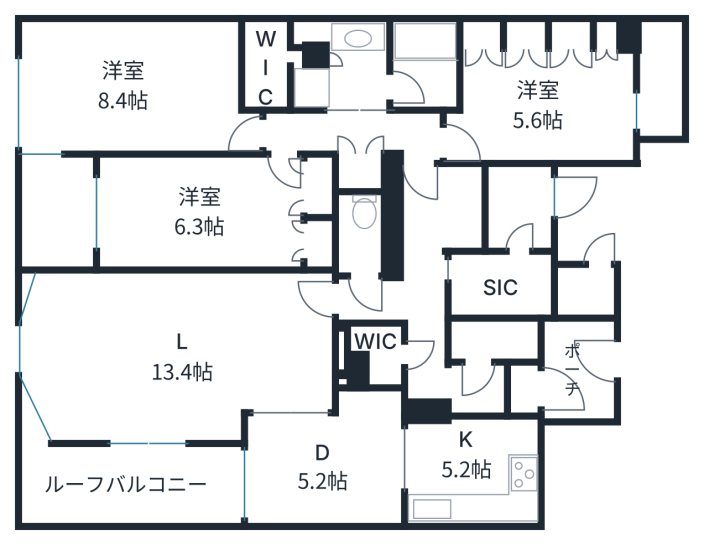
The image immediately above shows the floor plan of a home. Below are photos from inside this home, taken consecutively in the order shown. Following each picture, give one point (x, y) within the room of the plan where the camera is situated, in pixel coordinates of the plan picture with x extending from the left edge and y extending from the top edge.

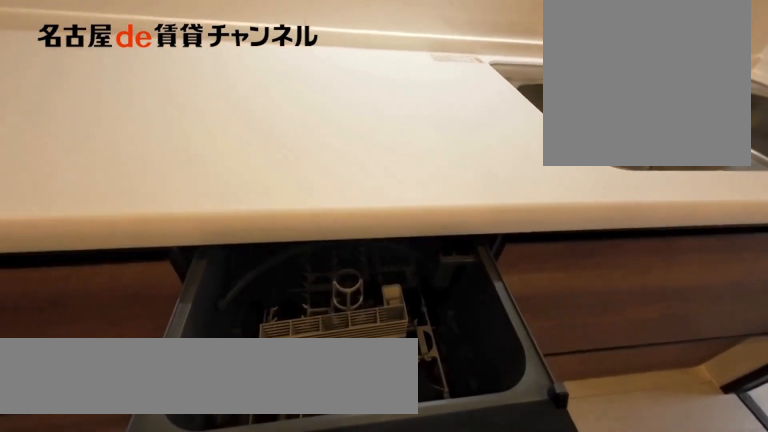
(473, 470)
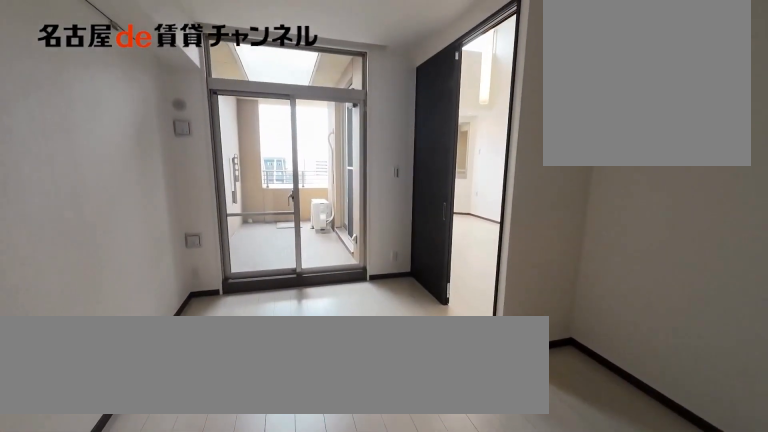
(327, 464)
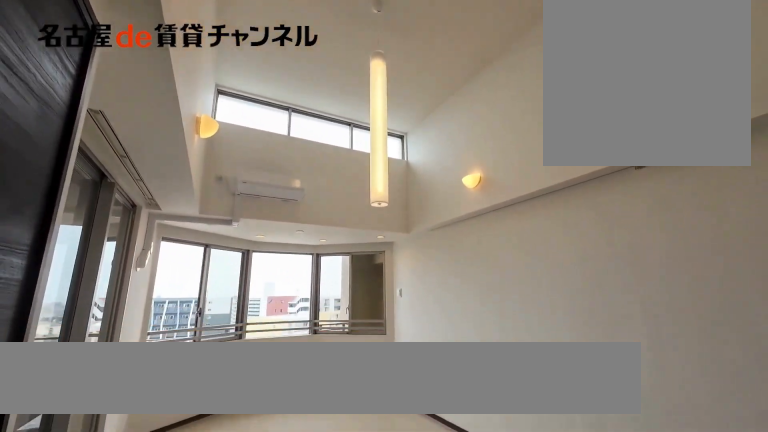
(176, 352)
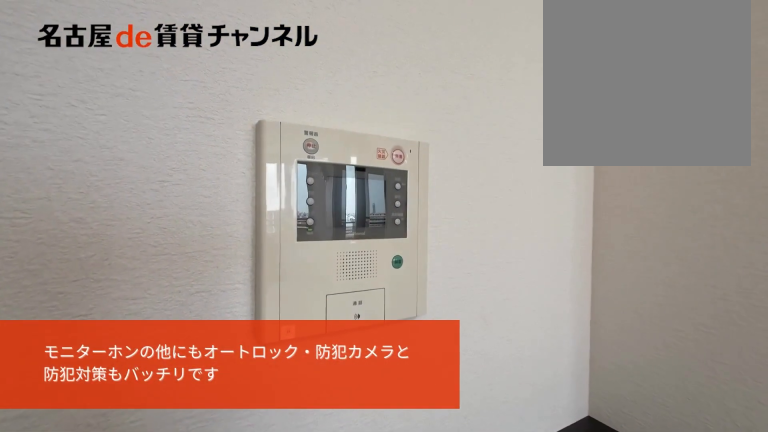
(176, 352)
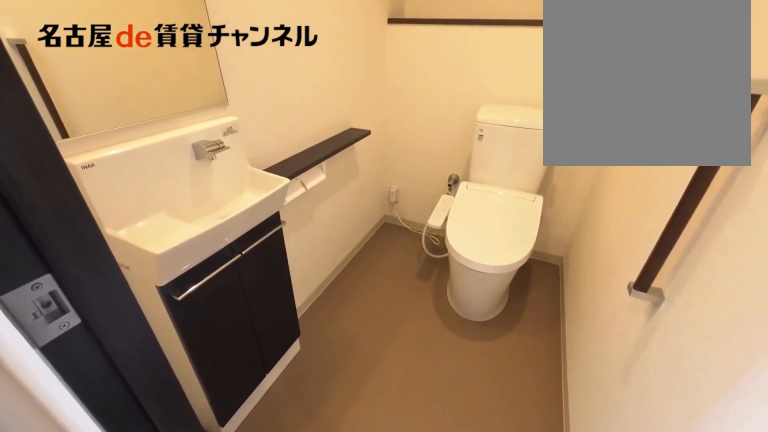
(359, 235)
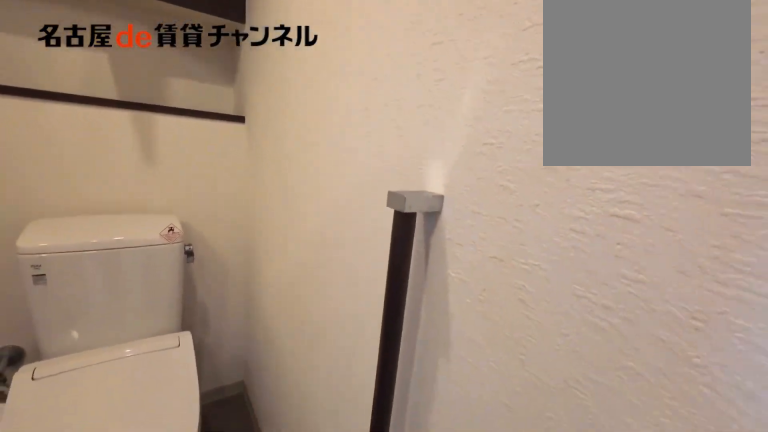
(359, 235)
